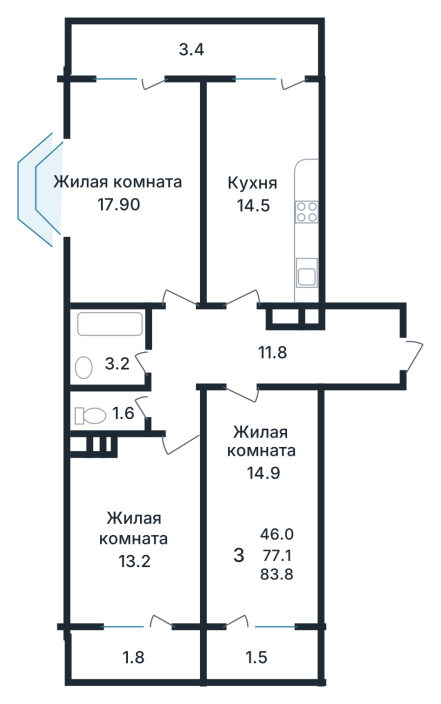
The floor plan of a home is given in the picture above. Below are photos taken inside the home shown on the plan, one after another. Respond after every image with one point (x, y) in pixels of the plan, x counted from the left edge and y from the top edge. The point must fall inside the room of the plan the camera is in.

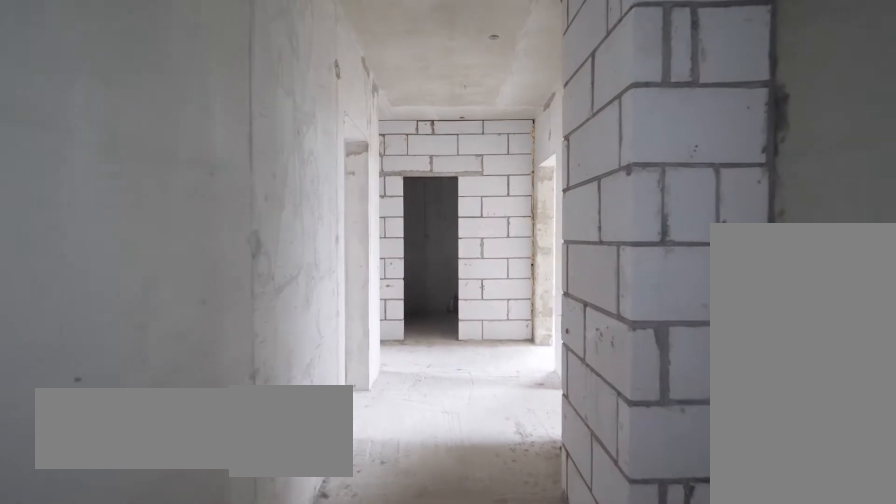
(260, 355)
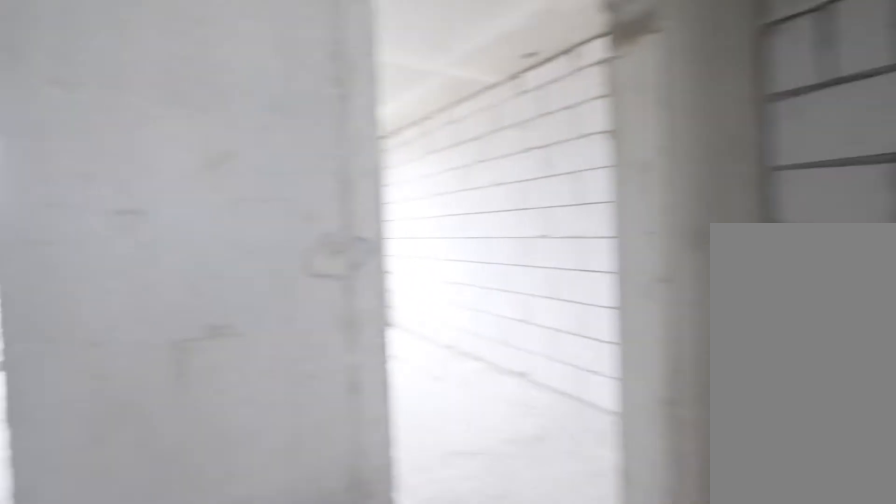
(260, 355)
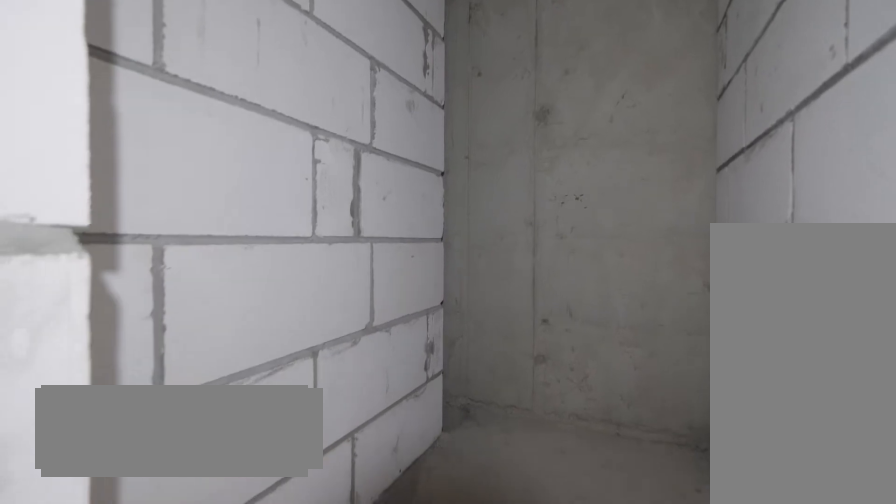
(110, 411)
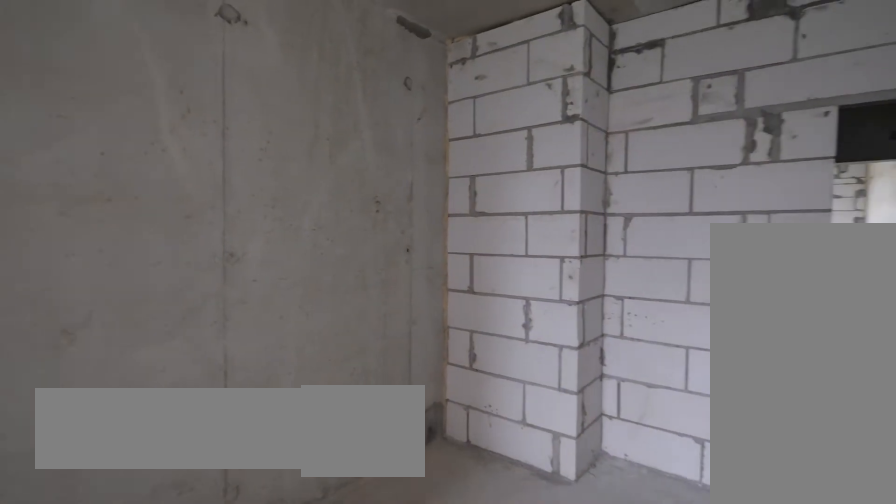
(138, 531)
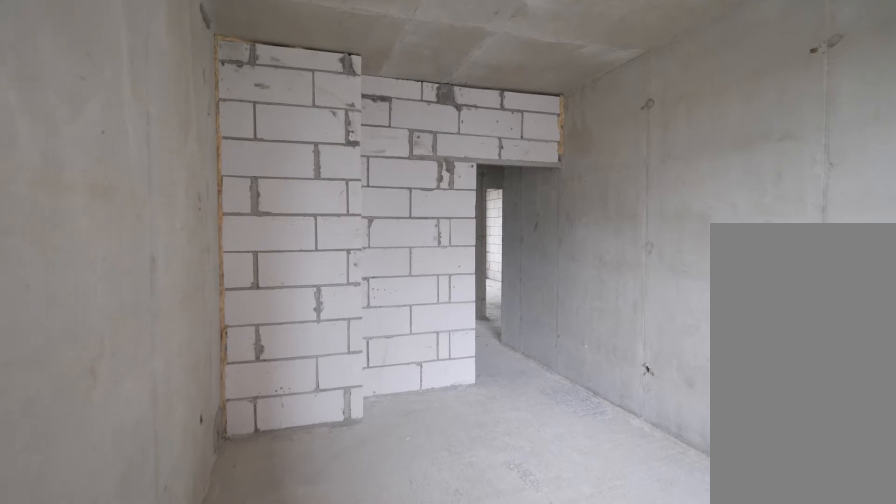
(138, 531)
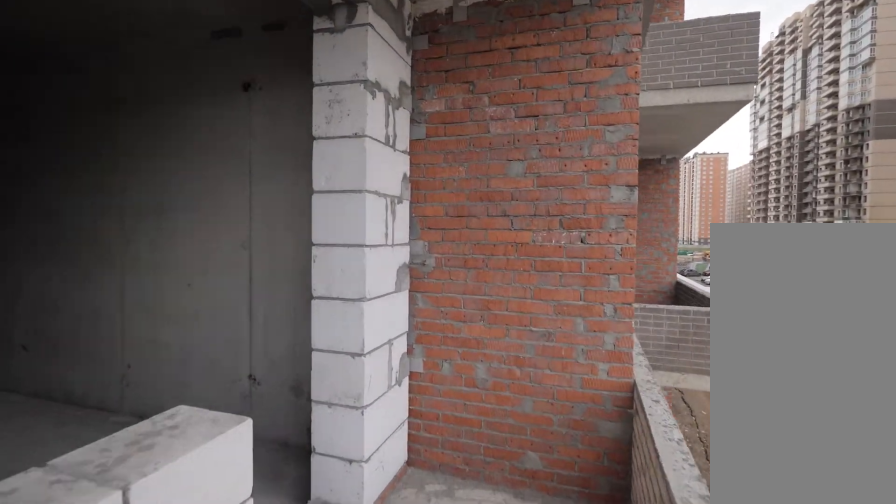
(136, 656)
